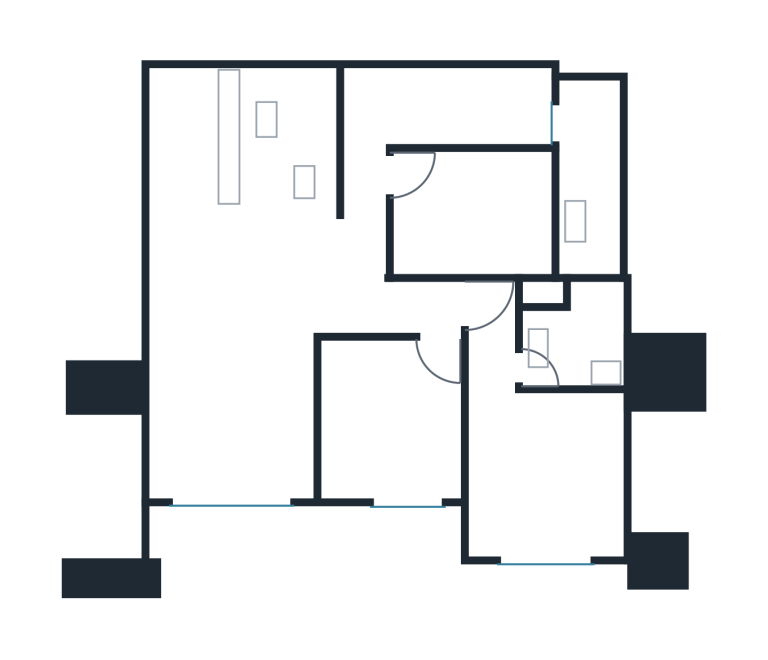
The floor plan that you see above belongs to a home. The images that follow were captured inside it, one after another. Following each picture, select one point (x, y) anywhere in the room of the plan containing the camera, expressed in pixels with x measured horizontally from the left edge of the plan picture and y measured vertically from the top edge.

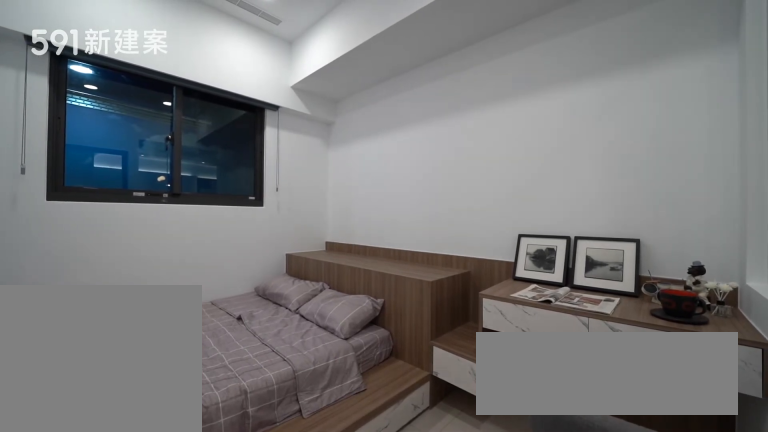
(480, 213)
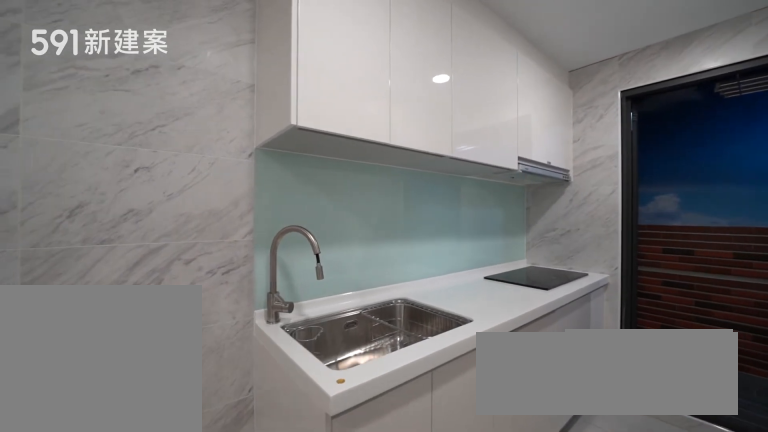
(454, 104)
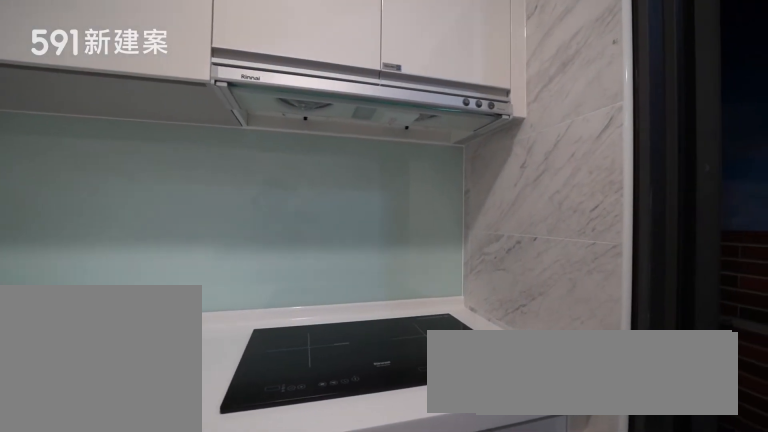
(454, 104)
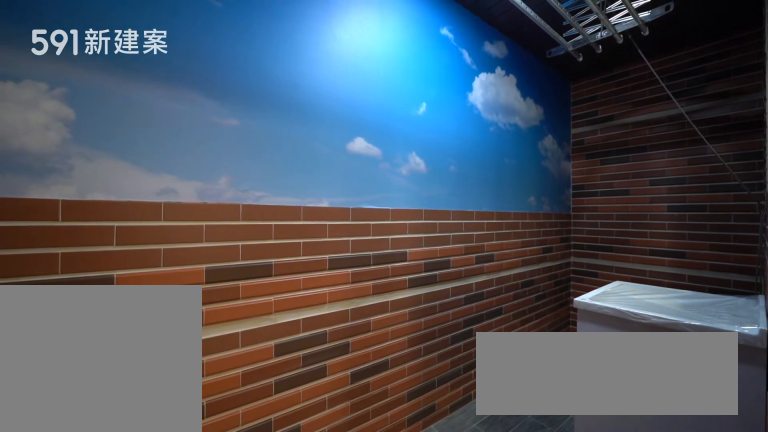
(590, 179)
